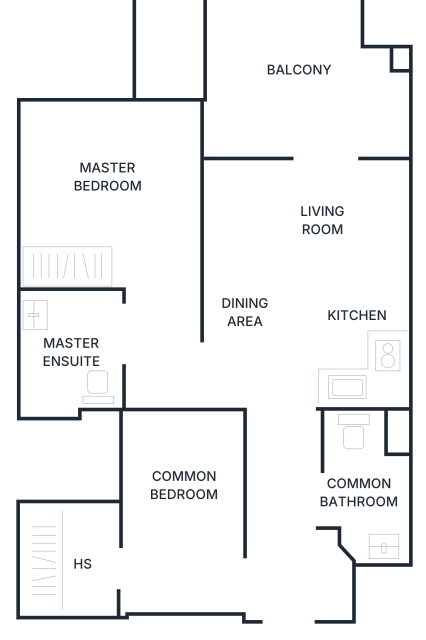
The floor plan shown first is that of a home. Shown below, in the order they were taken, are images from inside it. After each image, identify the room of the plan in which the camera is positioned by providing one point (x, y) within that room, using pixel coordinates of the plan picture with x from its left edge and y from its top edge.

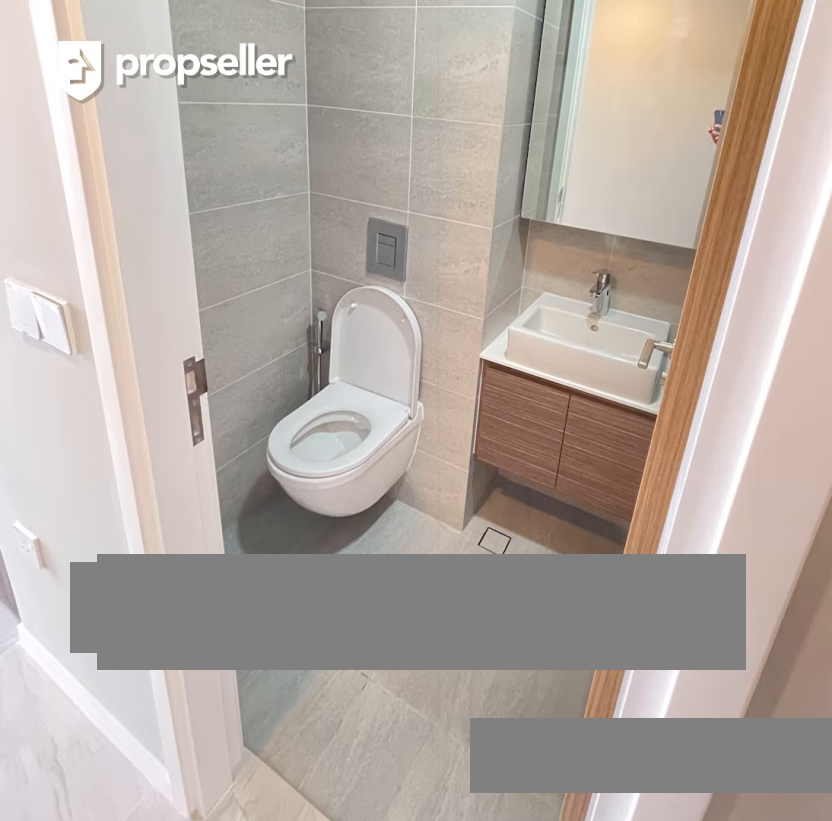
(364, 488)
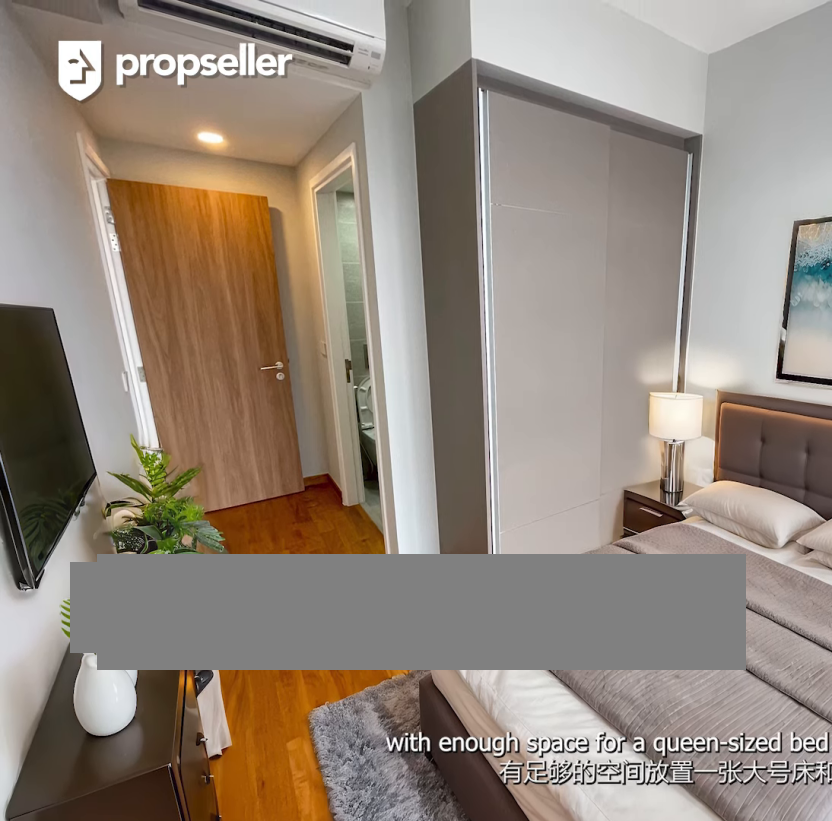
(121, 227)
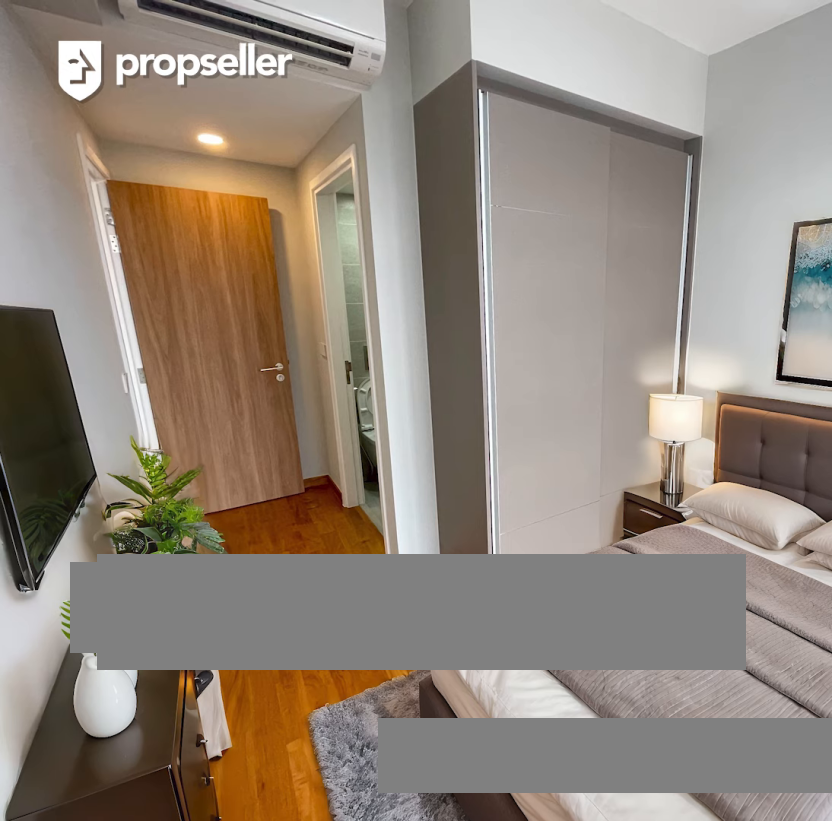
(121, 227)
